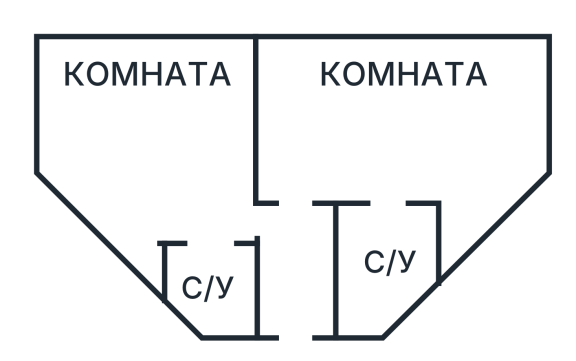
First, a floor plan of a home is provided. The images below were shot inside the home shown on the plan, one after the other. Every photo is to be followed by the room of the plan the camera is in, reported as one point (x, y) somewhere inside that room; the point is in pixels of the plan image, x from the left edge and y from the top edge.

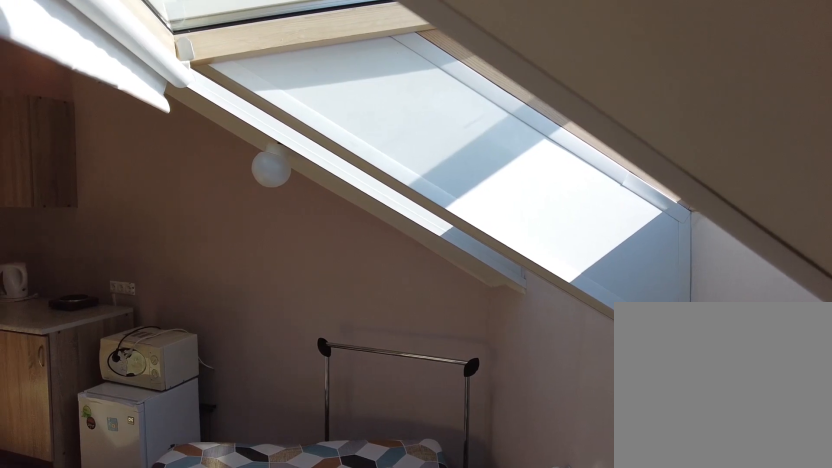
(213, 94)
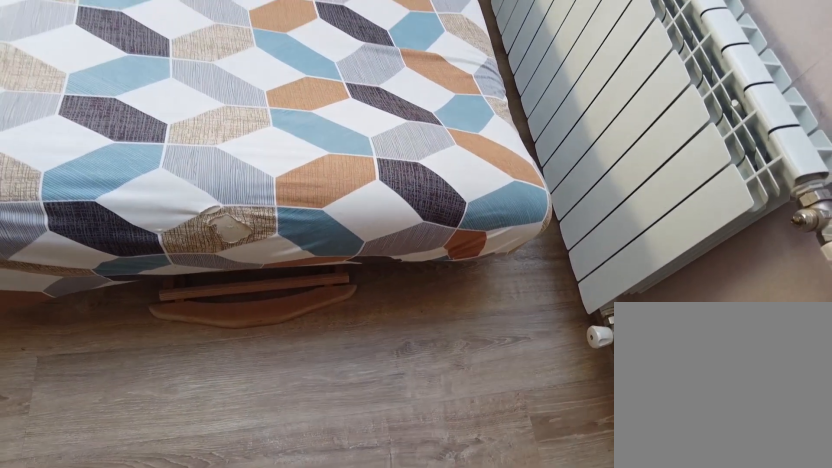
(213, 94)
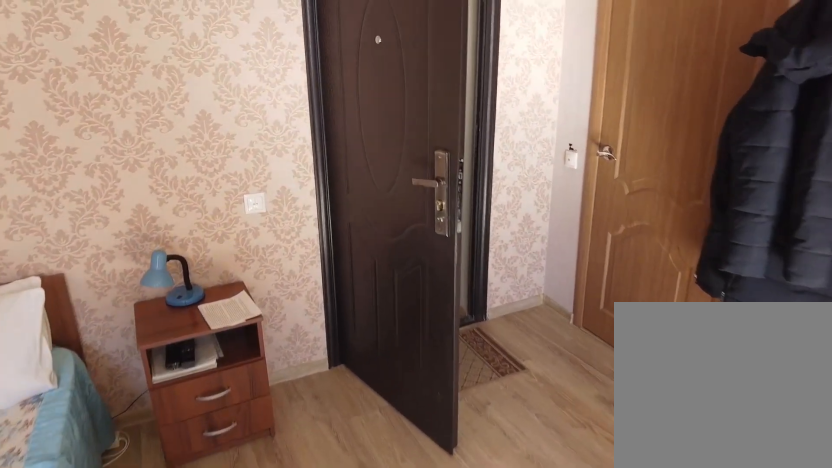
(228, 175)
